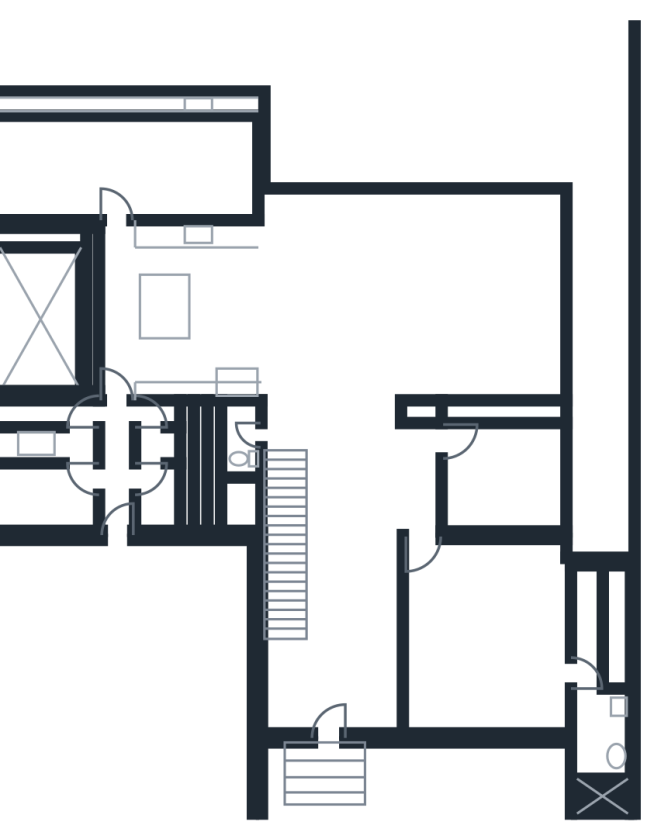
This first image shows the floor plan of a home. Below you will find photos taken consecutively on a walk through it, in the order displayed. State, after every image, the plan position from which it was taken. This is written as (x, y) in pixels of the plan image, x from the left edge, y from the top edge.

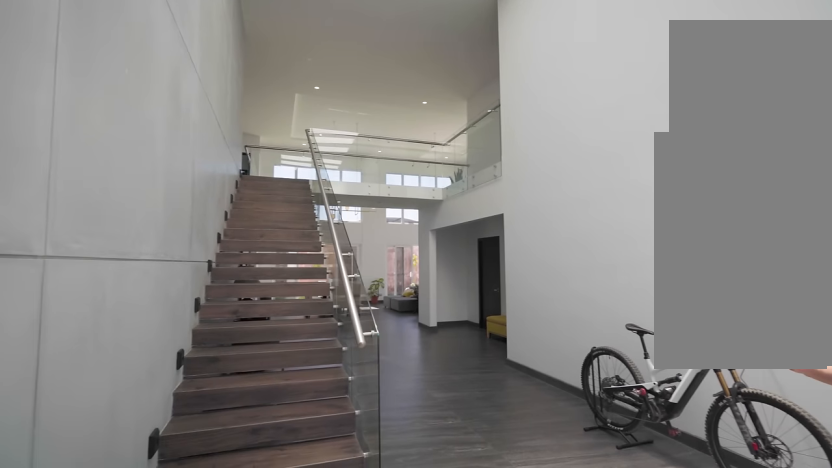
(333, 715)
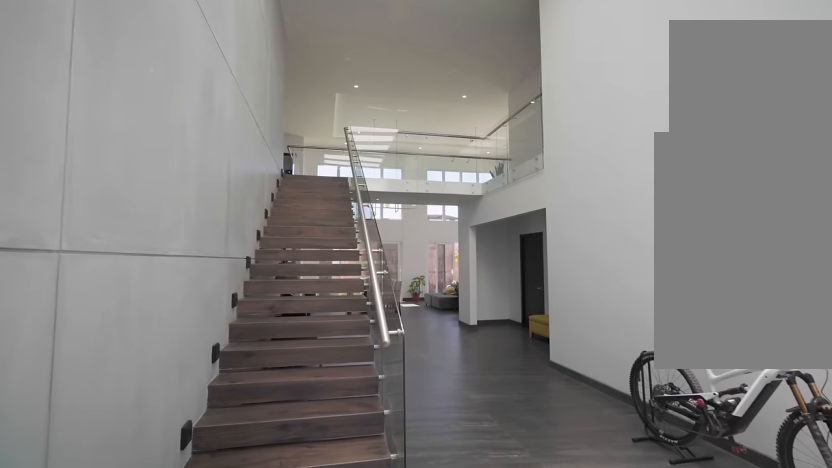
(333, 716)
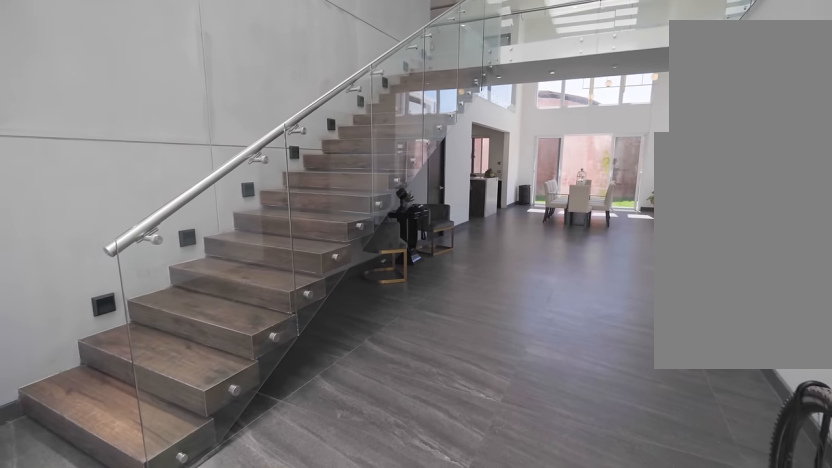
(362, 686)
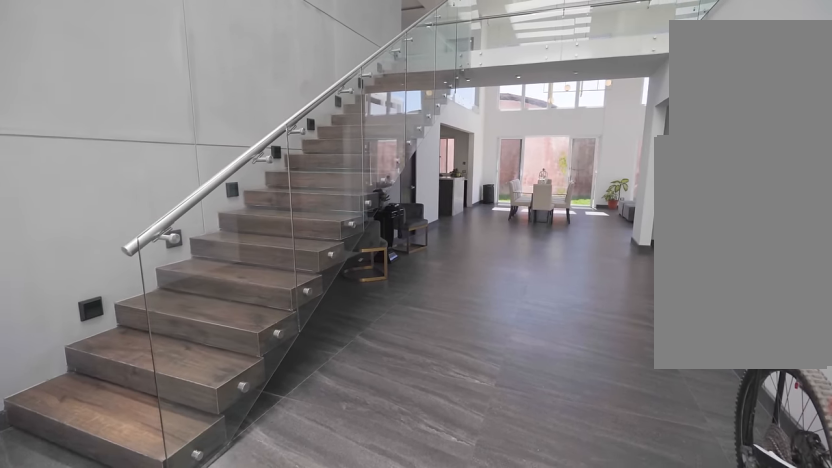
(362, 686)
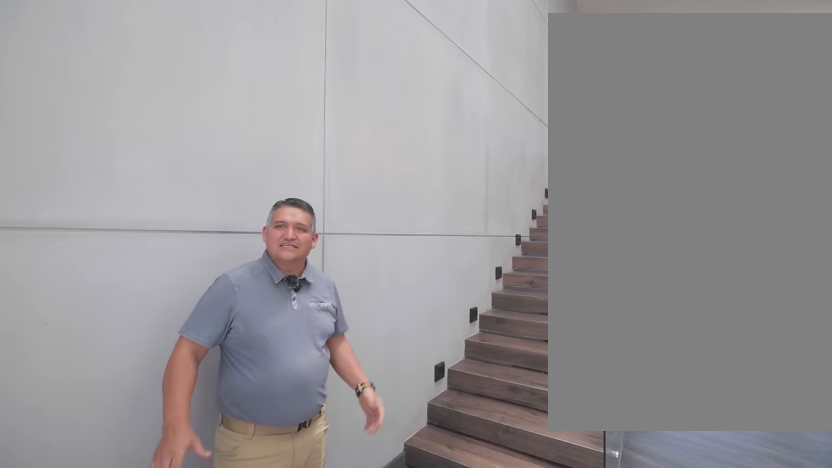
(322, 697)
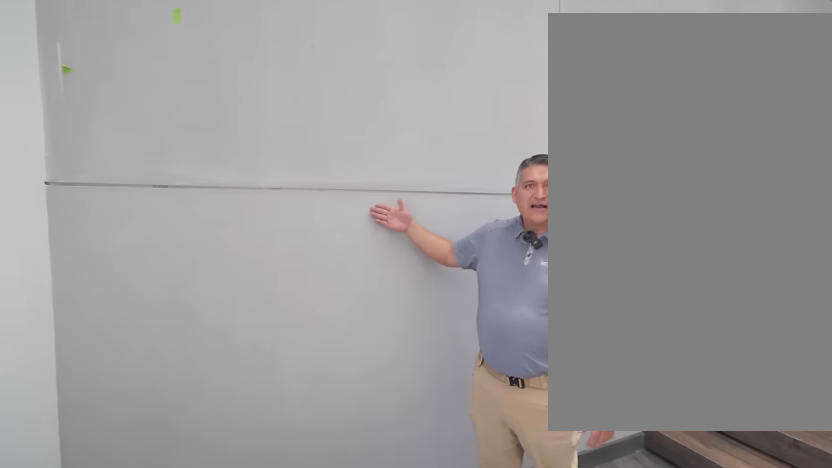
(323, 695)
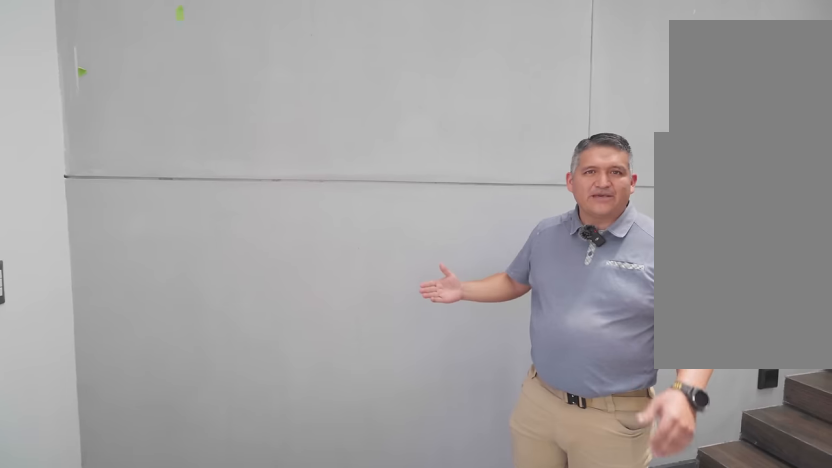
(323, 698)
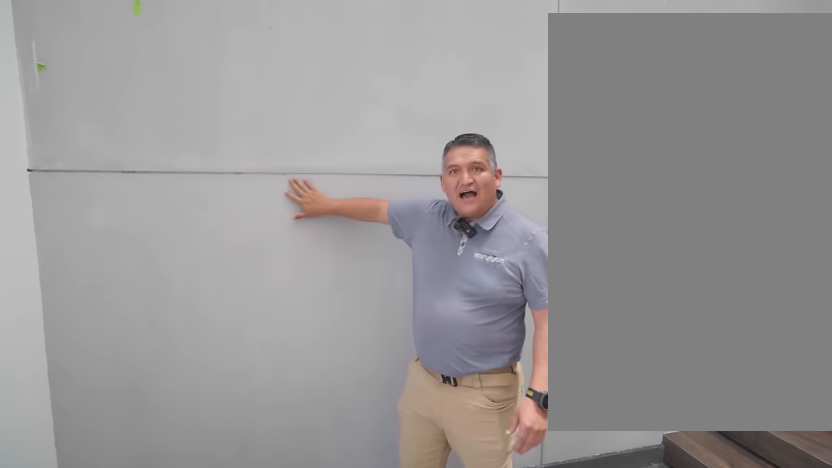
(323, 698)
